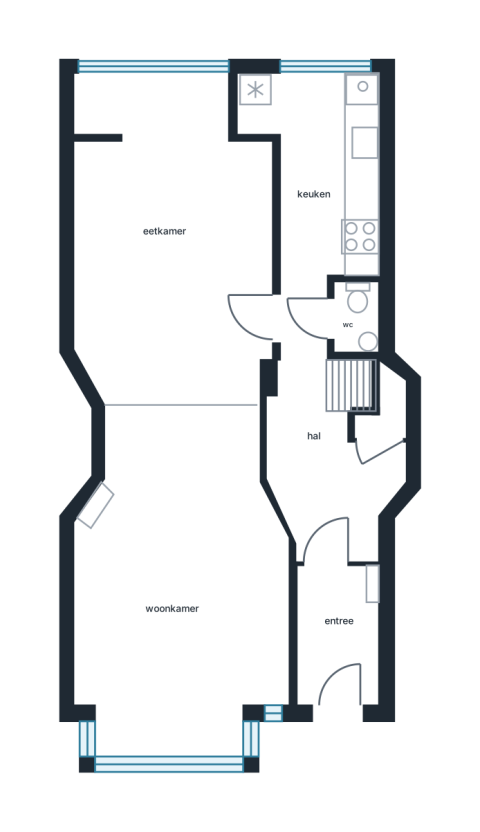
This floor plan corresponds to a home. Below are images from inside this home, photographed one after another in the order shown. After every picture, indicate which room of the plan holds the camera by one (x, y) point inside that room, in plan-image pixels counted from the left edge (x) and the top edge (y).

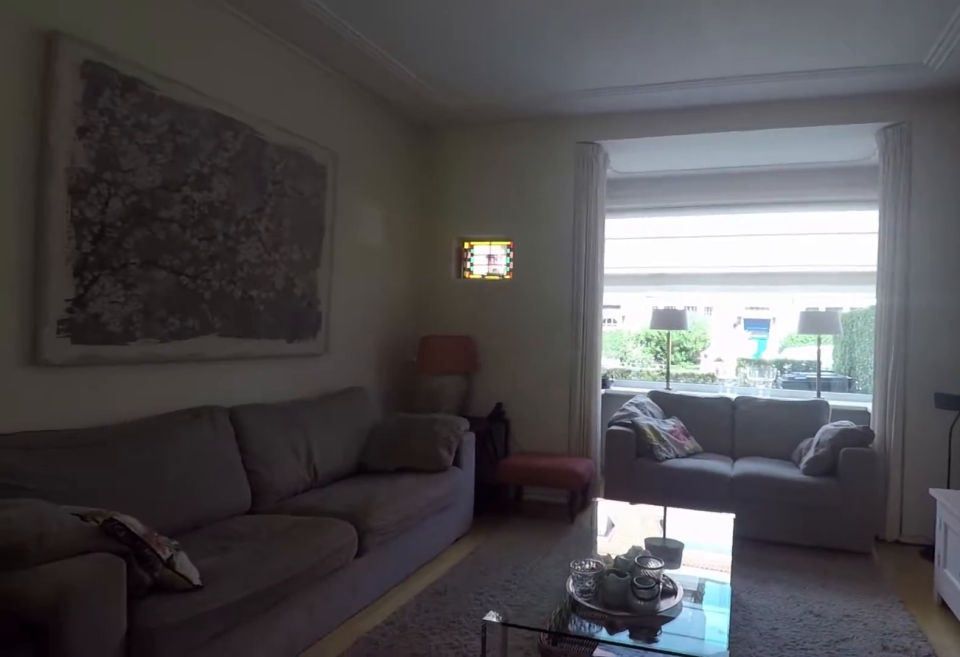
(186, 460)
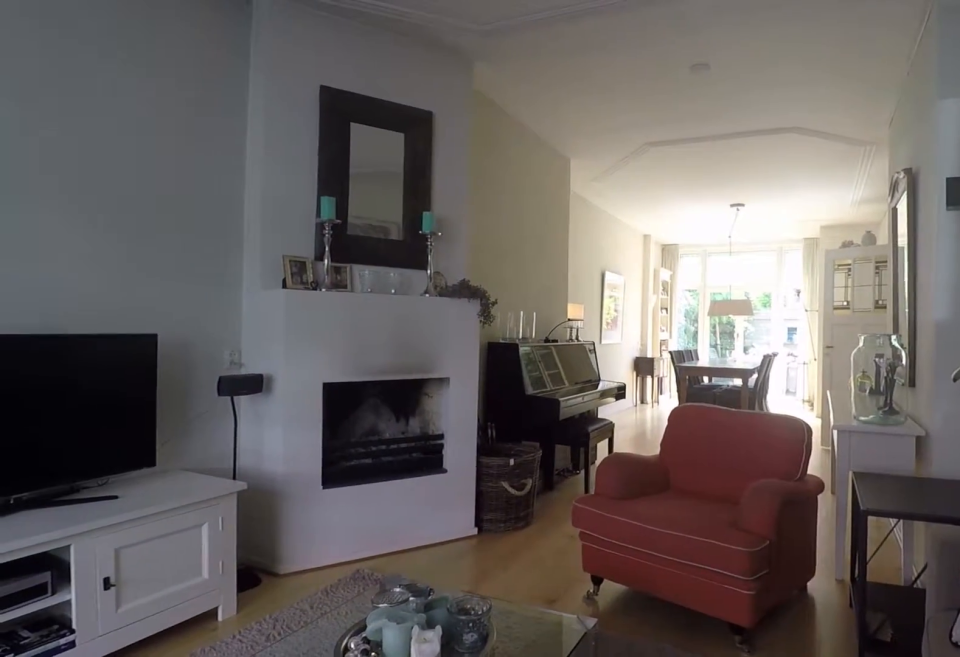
(186, 460)
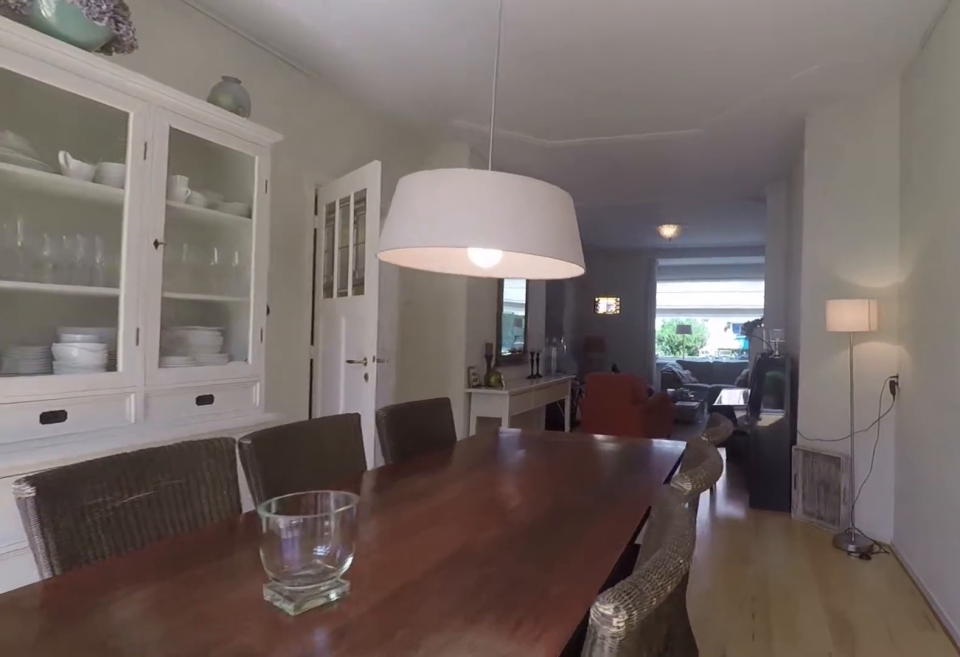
(170, 244)
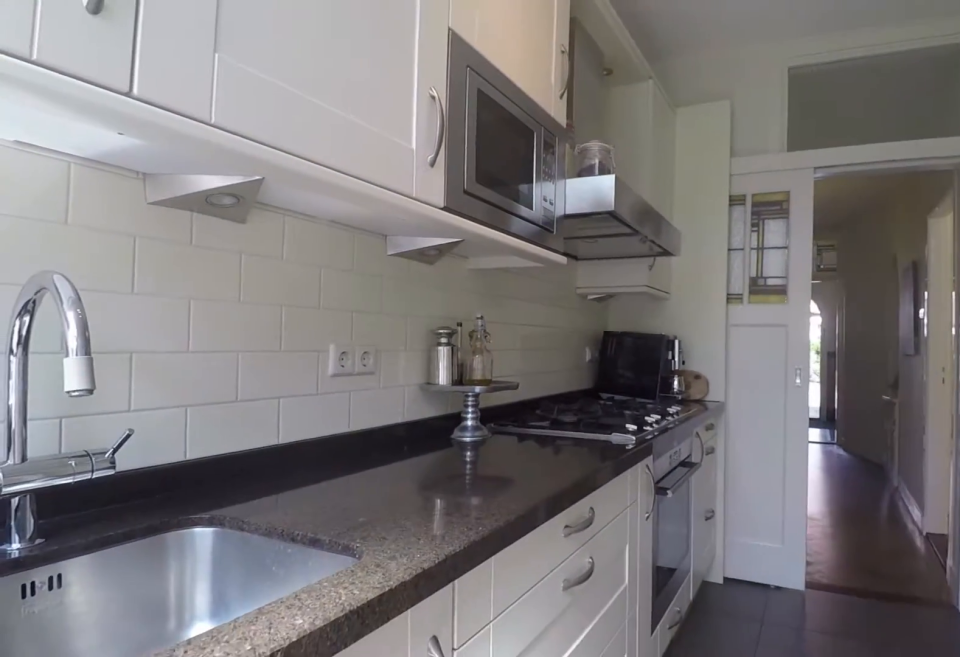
(338, 172)
